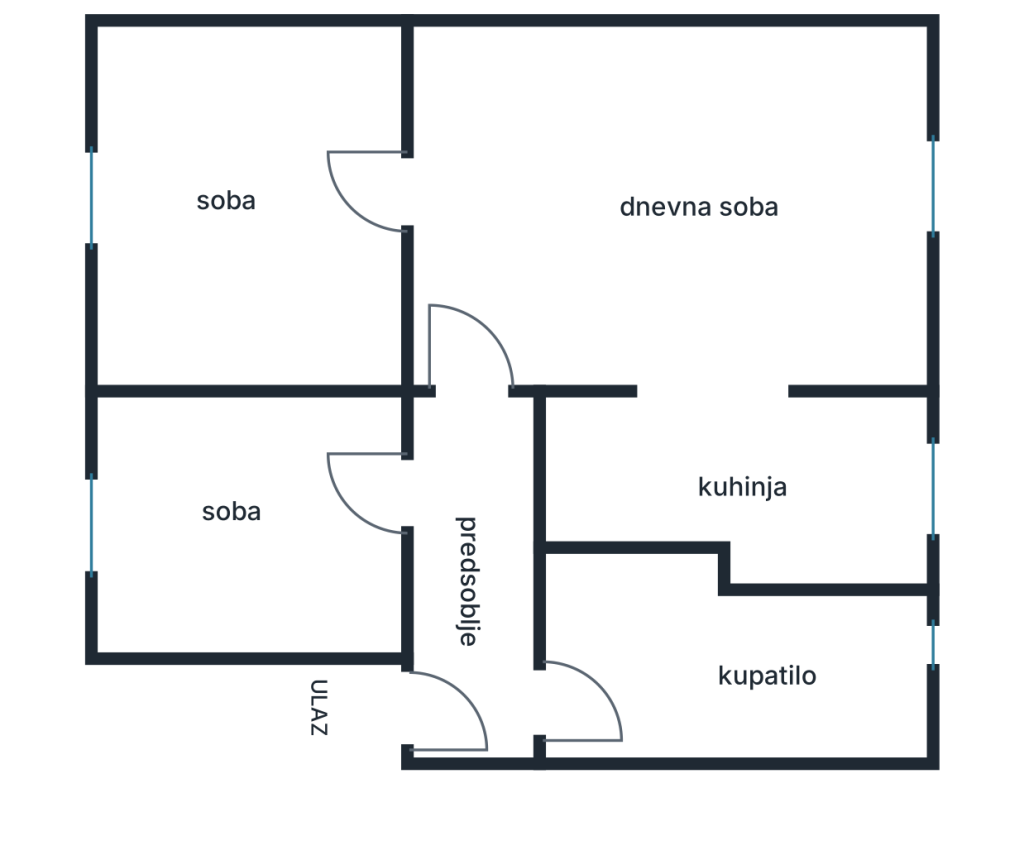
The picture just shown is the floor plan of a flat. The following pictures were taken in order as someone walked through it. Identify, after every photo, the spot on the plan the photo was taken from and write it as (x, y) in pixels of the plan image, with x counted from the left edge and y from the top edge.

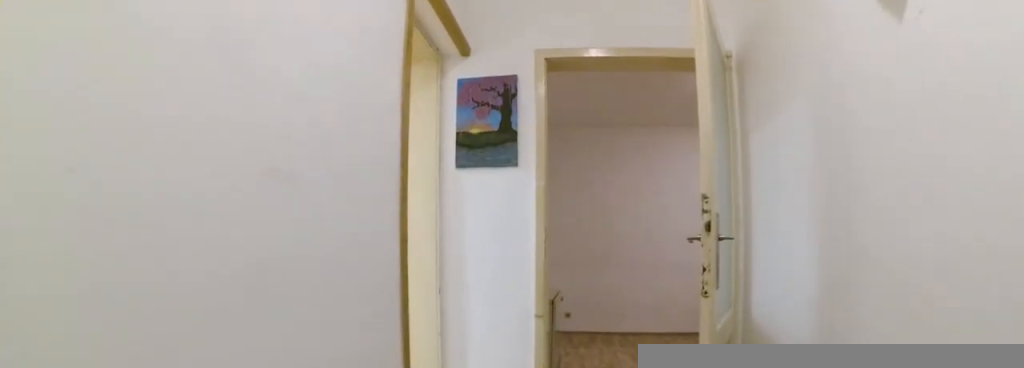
(479, 629)
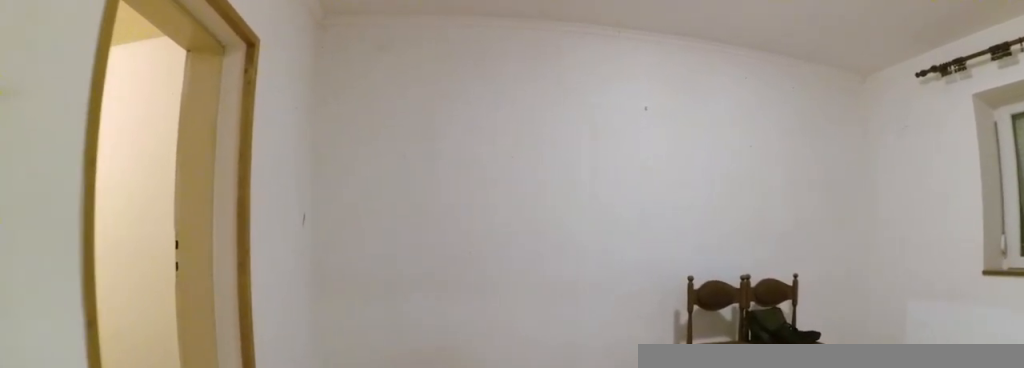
(479, 315)
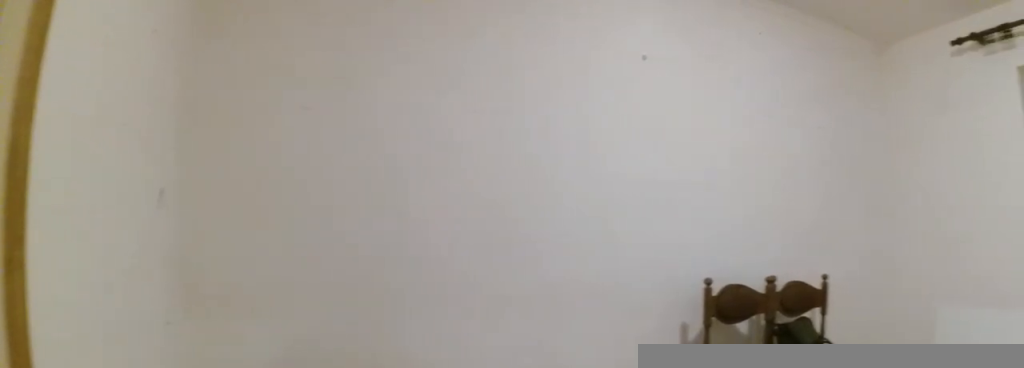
(479, 263)
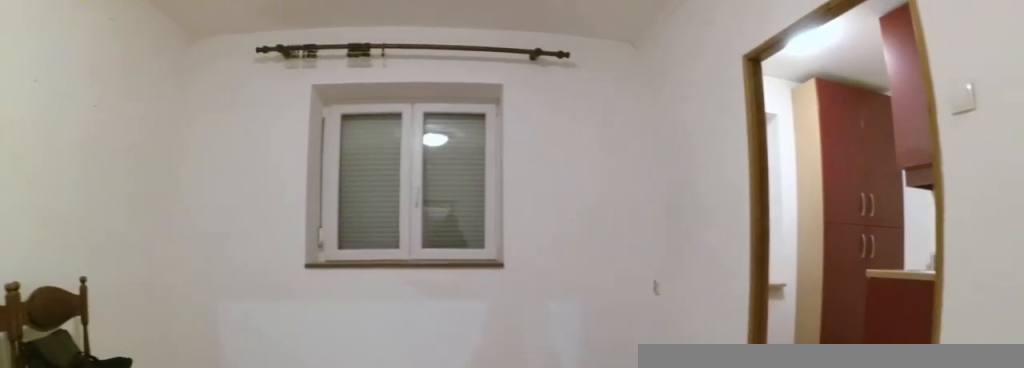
(455, 157)
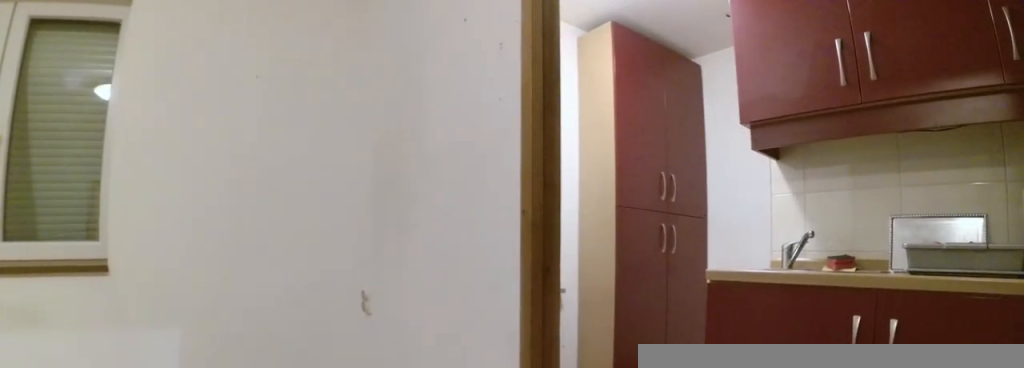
(603, 297)
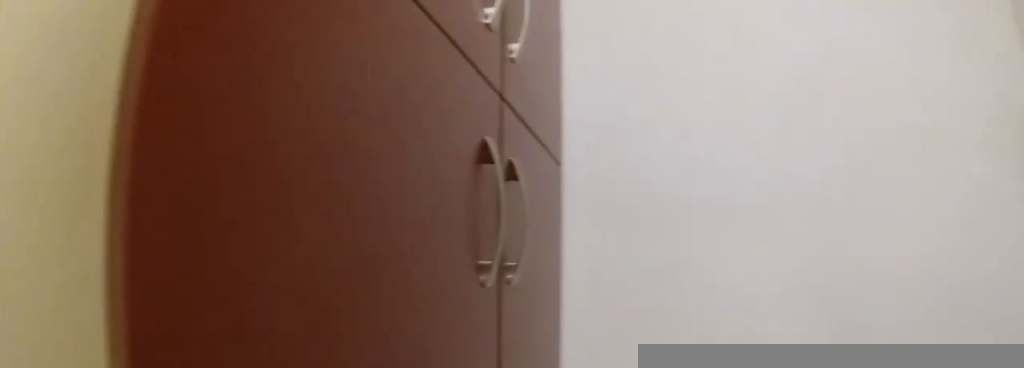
(894, 427)
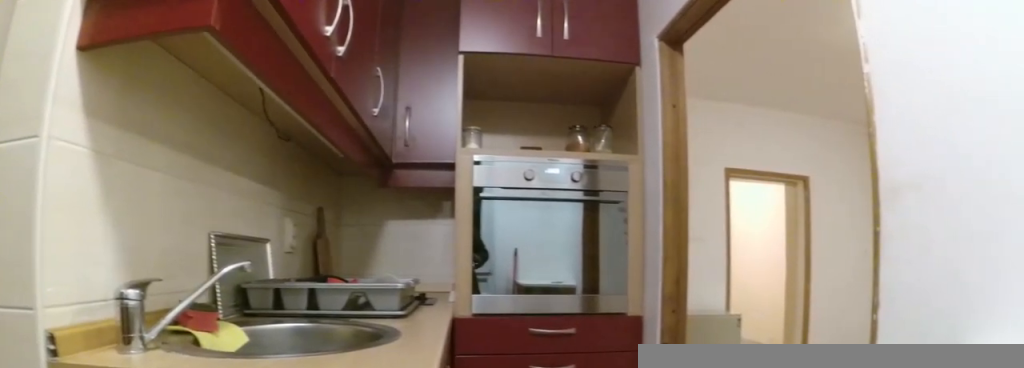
(917, 464)
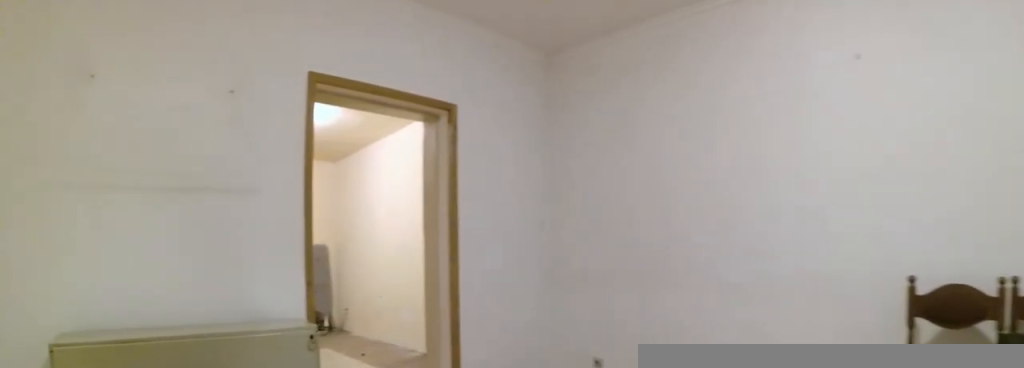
(760, 378)
